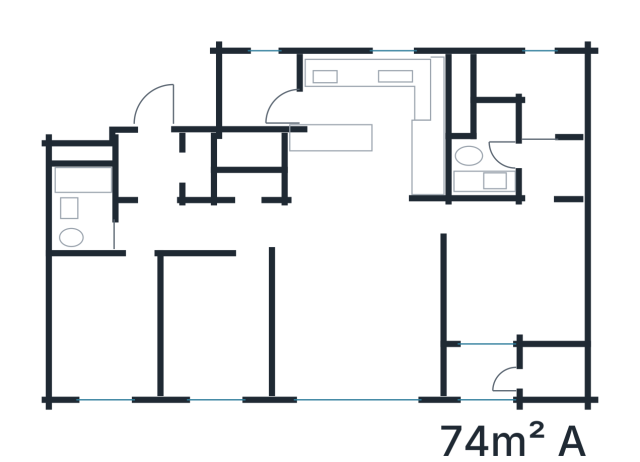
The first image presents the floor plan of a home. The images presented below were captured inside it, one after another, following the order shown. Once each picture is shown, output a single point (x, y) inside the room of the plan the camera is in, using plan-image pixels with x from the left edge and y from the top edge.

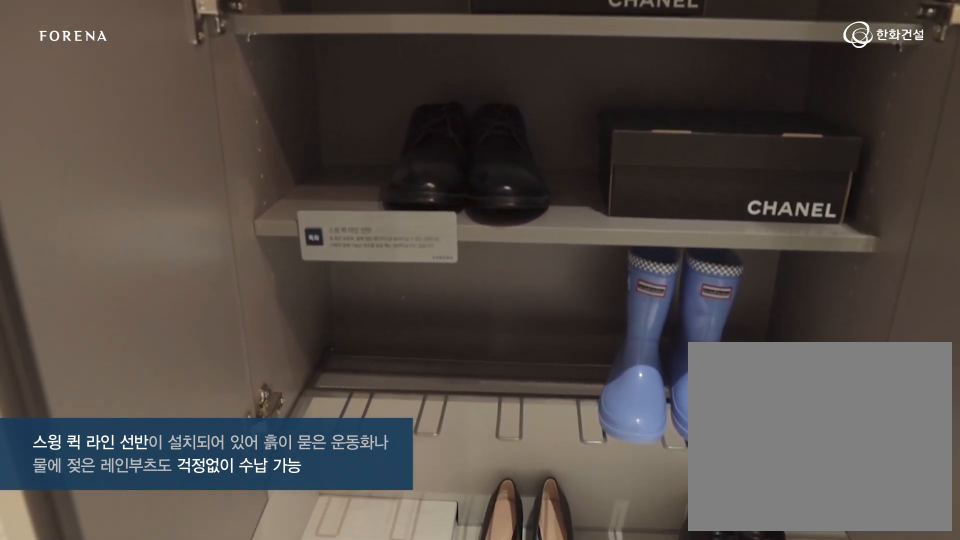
(156, 164)
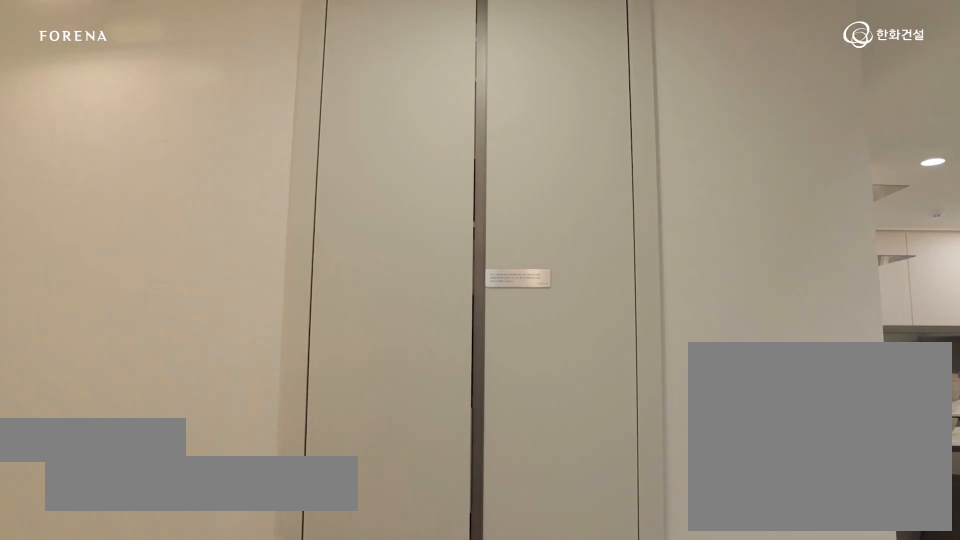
(228, 227)
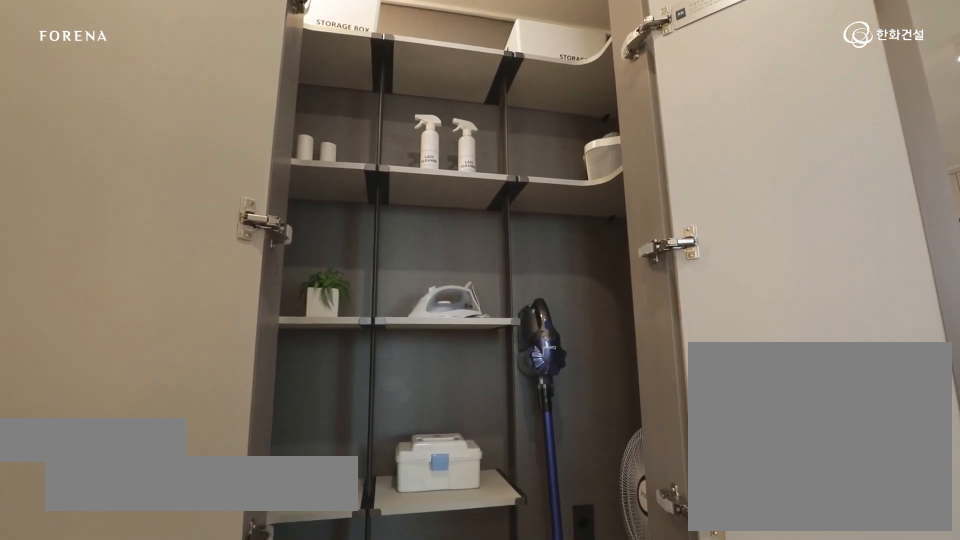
(228, 227)
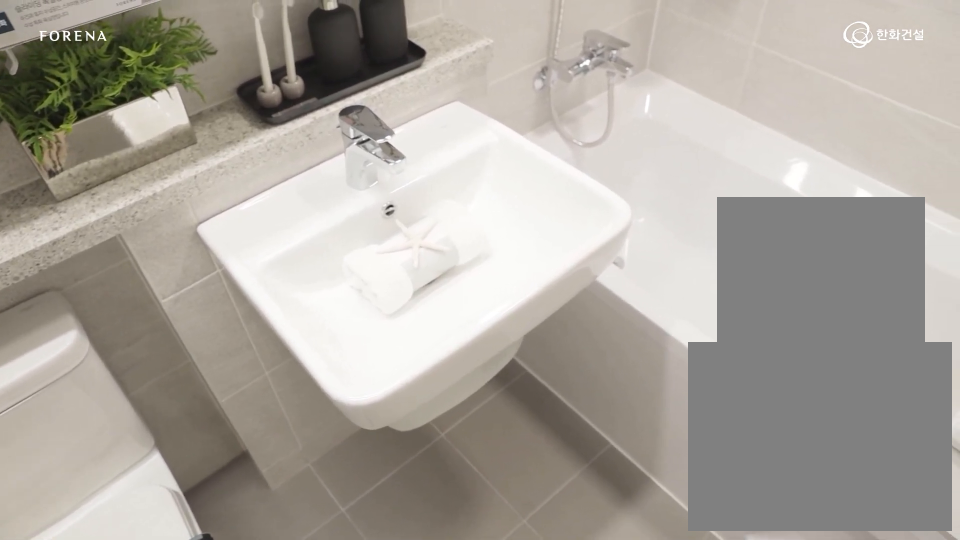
(107, 231)
